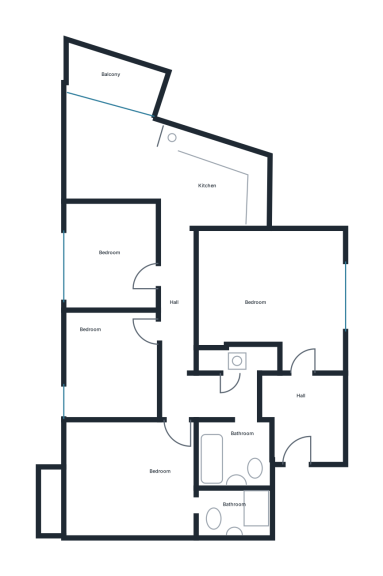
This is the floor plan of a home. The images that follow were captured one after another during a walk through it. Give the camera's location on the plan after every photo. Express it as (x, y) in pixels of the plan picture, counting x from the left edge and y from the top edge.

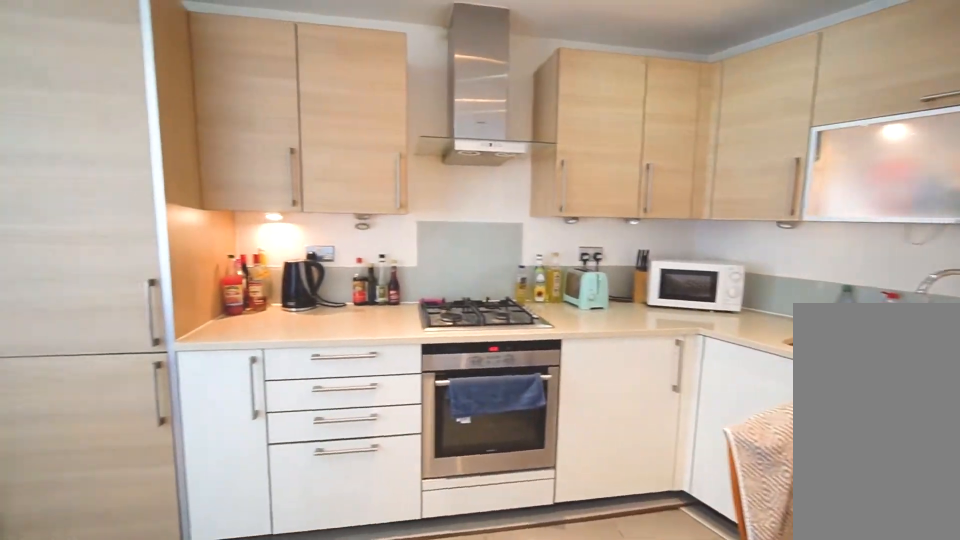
(180, 187)
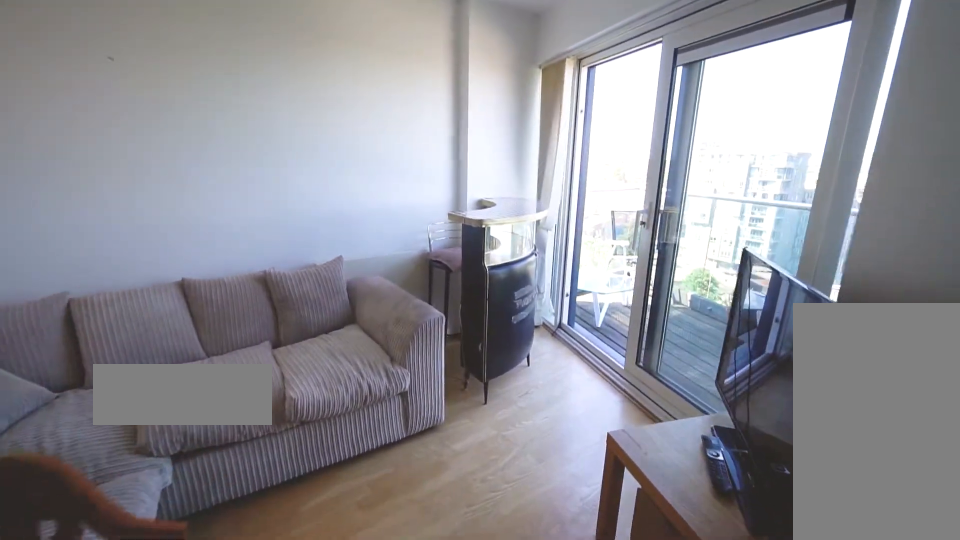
(122, 165)
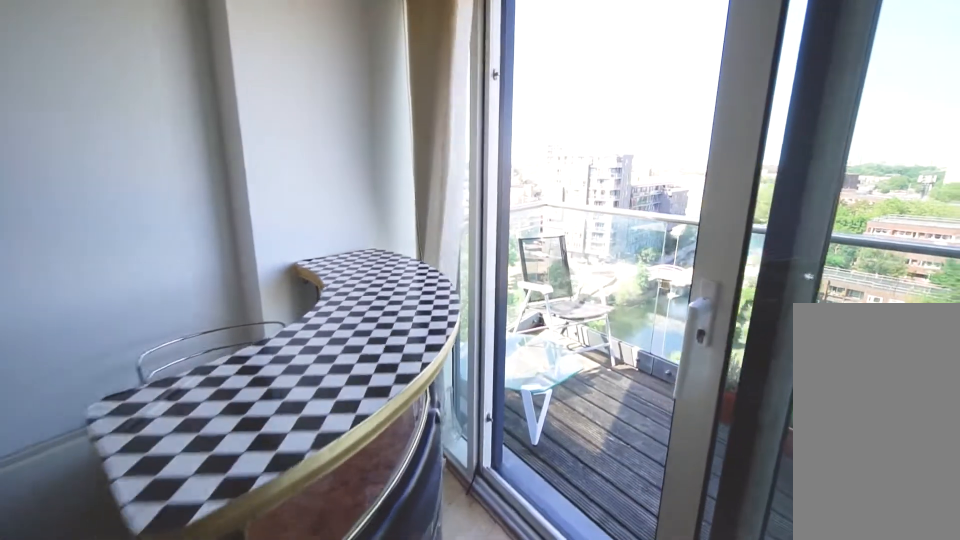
(92, 112)
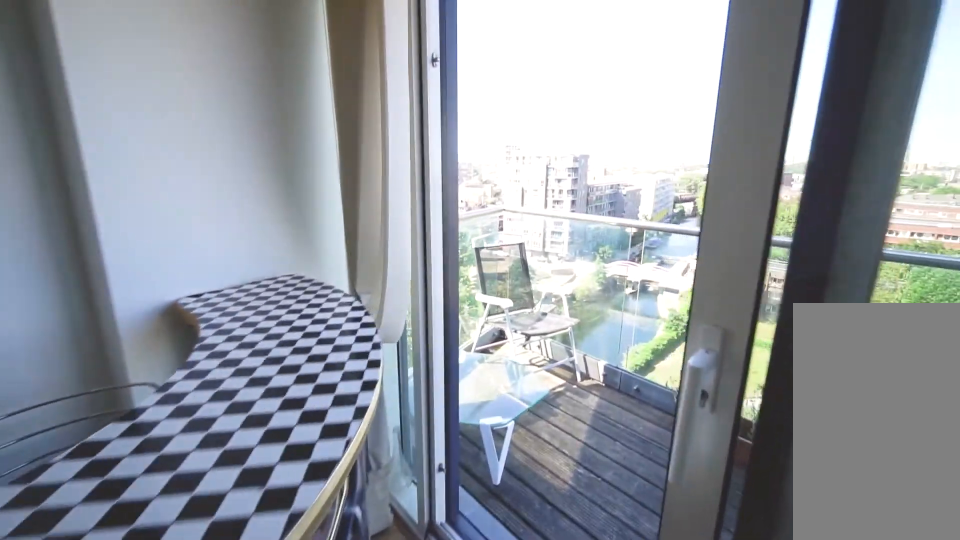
(91, 110)
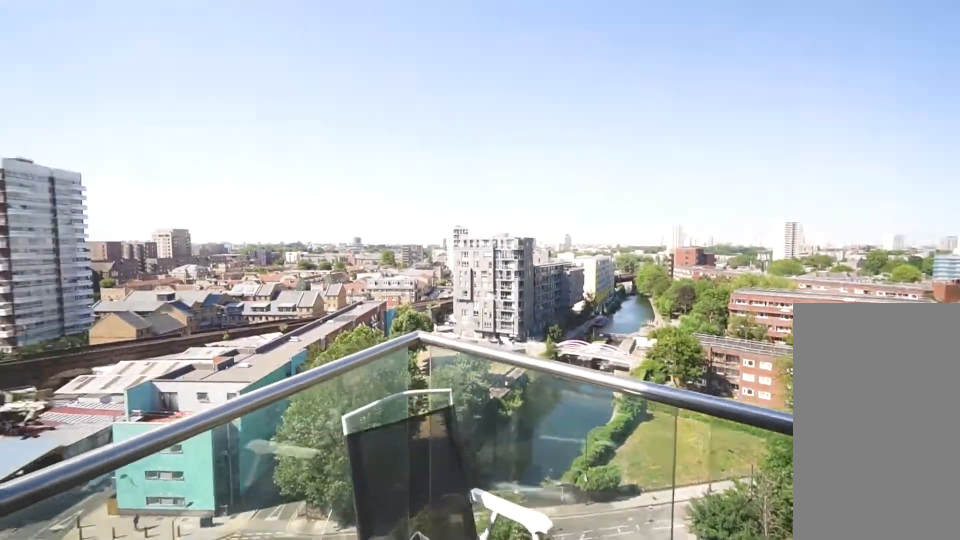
(90, 89)
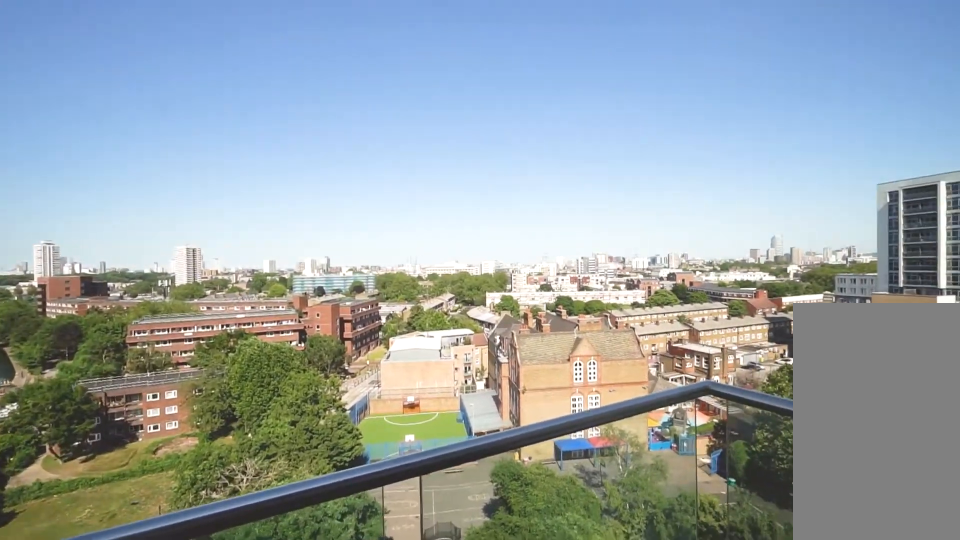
(91, 81)
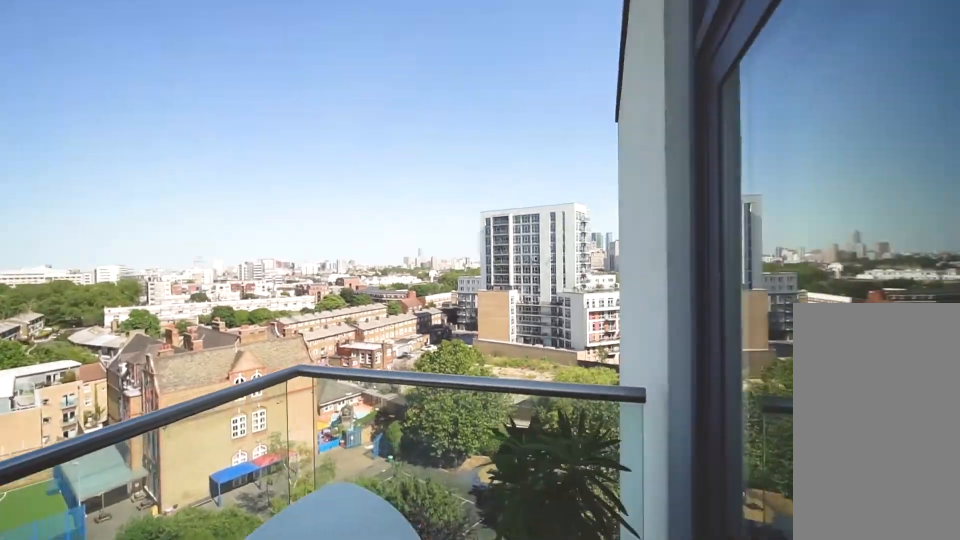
(91, 81)
